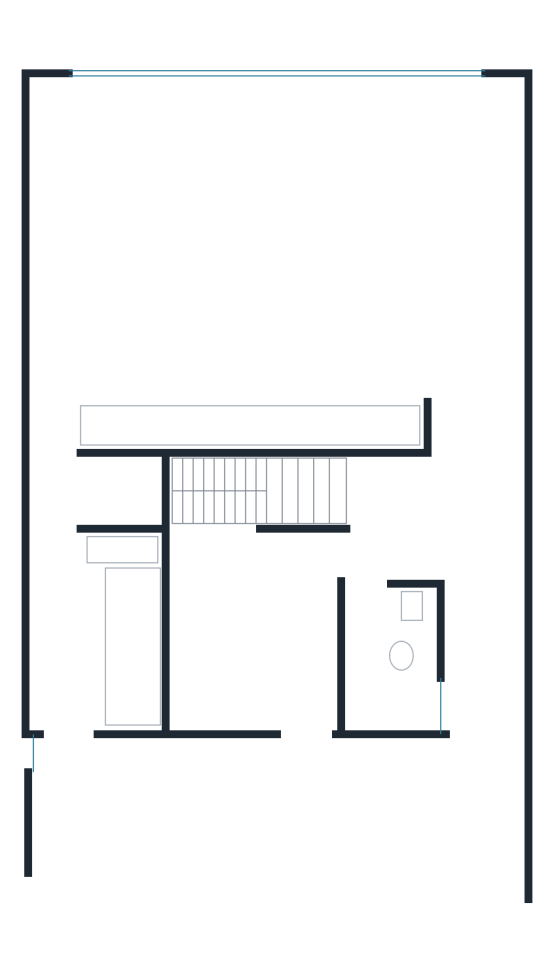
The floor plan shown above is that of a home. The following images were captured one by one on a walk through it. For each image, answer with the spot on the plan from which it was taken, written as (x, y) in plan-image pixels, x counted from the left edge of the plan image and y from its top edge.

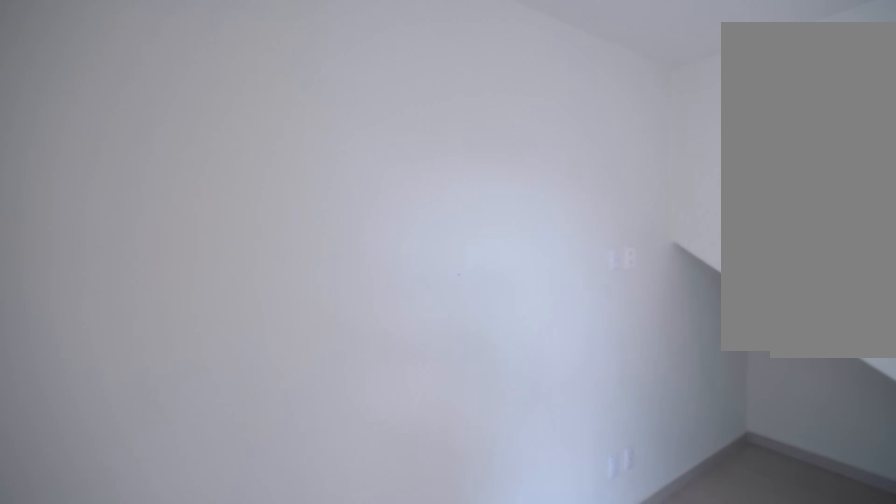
(206, 683)
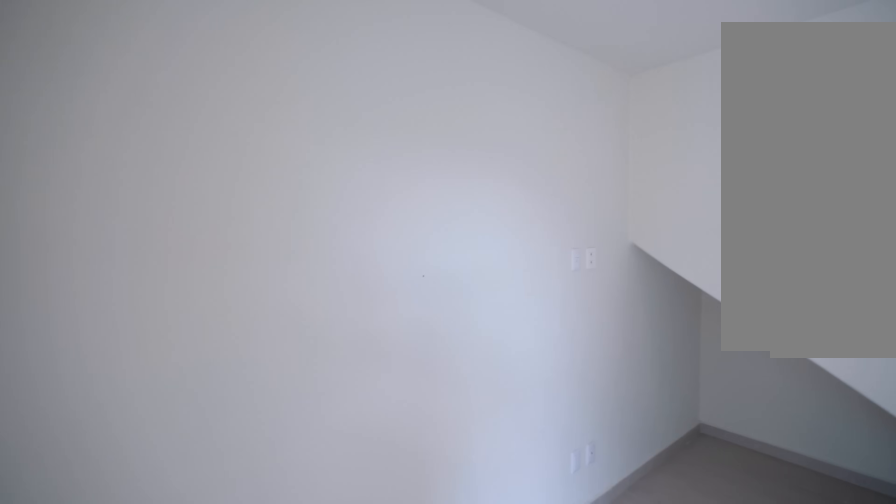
(206, 691)
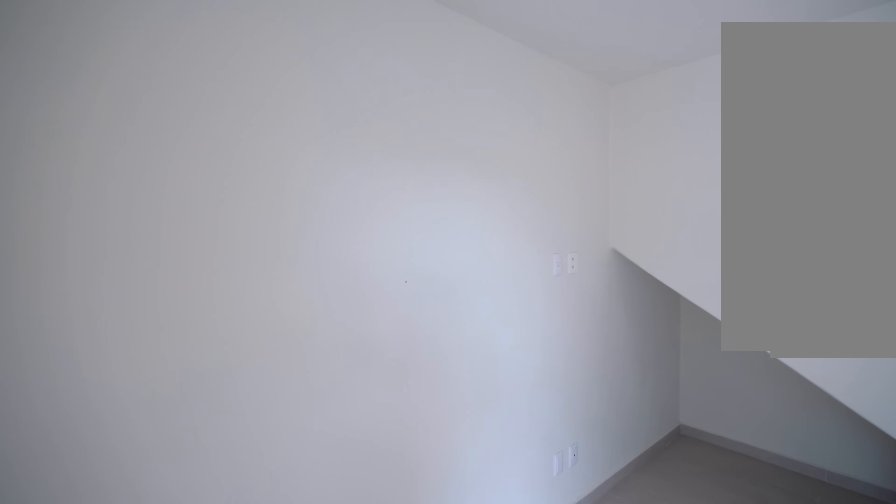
(210, 699)
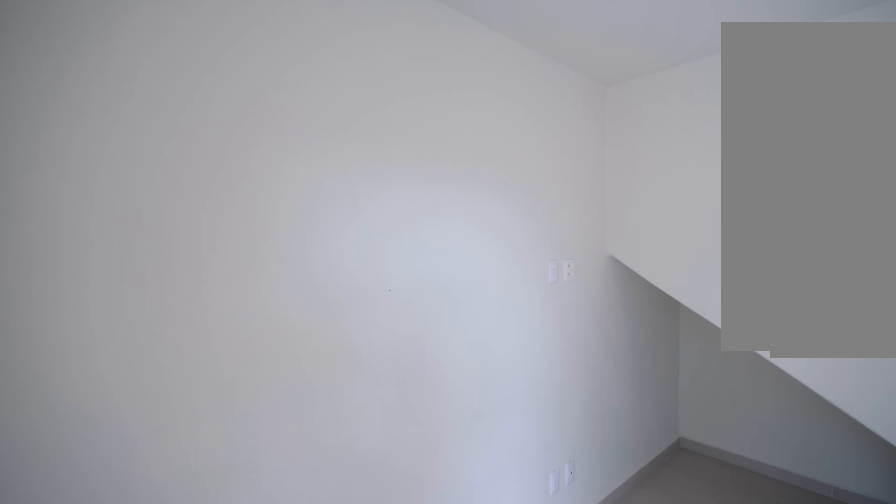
(216, 708)
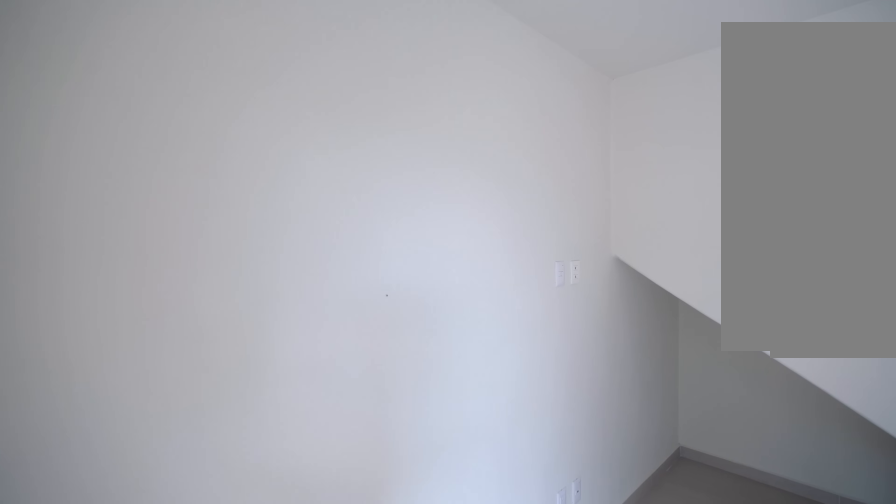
(216, 707)
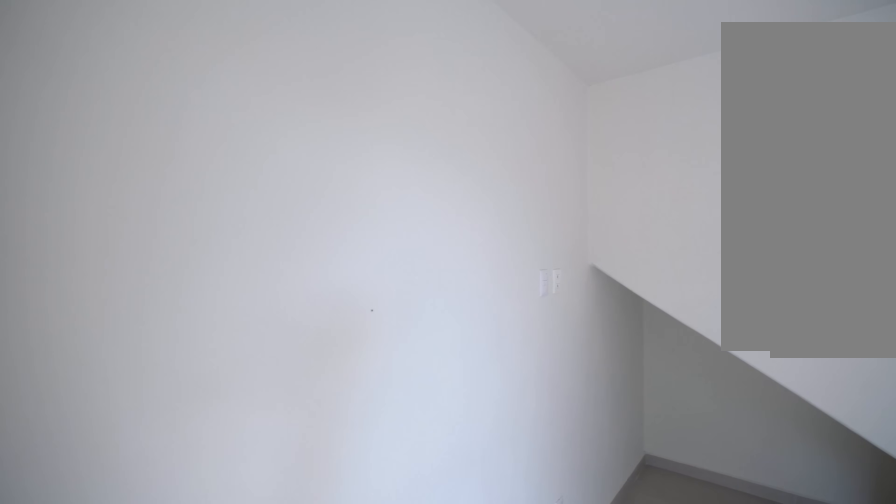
(216, 707)
